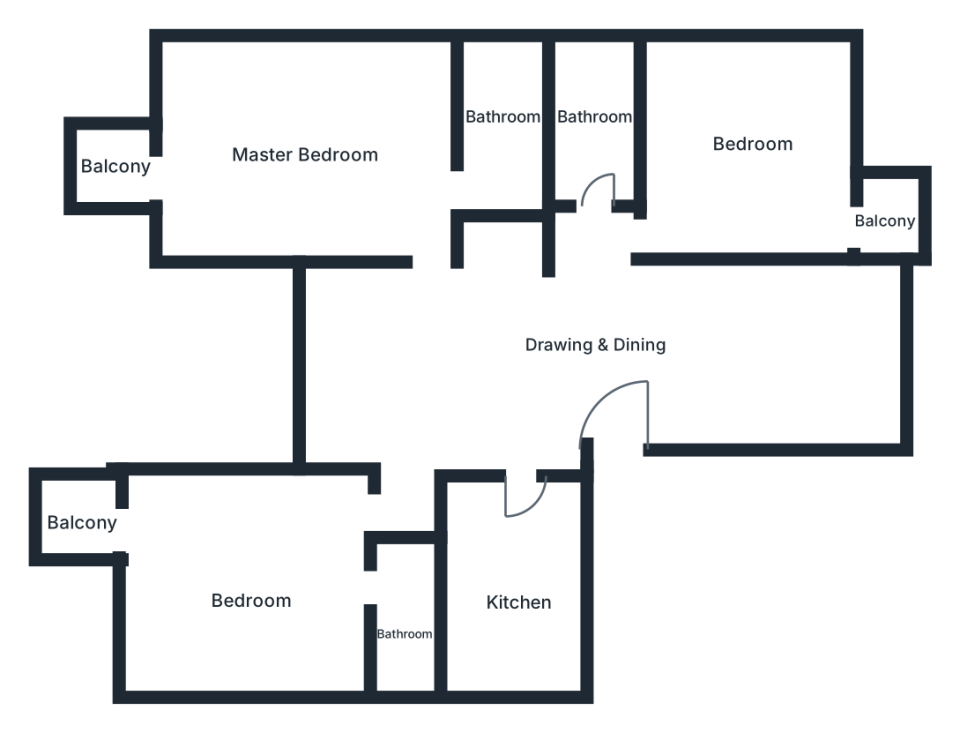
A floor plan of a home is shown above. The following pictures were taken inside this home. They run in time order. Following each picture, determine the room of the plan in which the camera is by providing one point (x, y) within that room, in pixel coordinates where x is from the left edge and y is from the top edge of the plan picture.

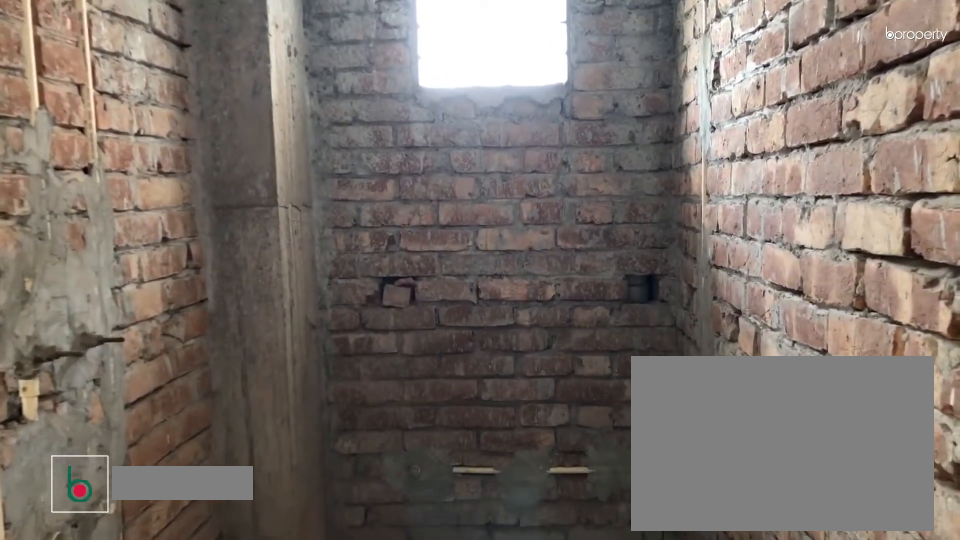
(588, 115)
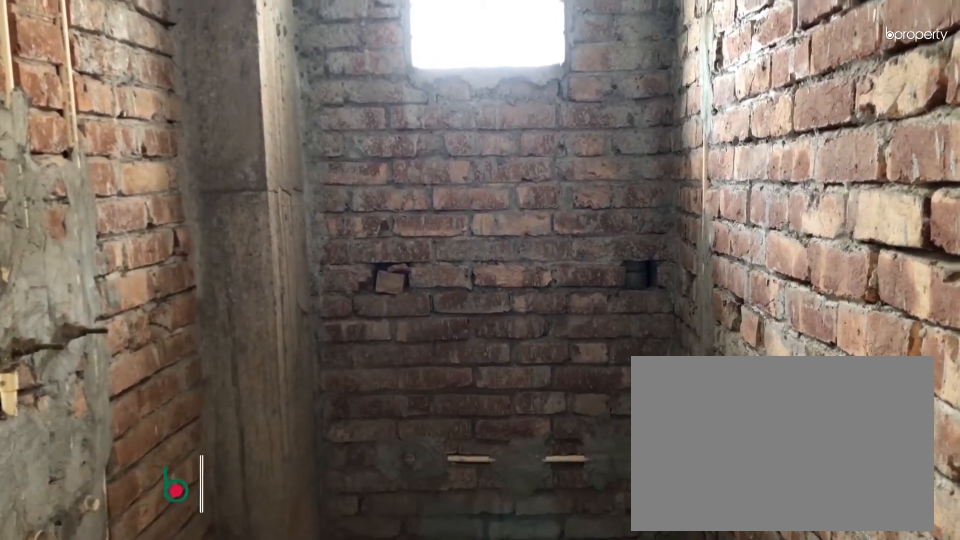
(588, 115)
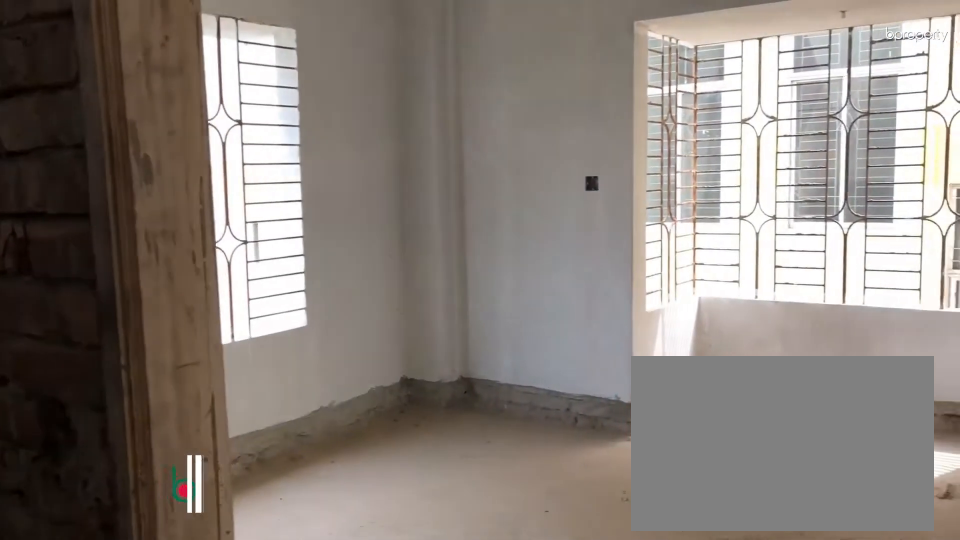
(674, 231)
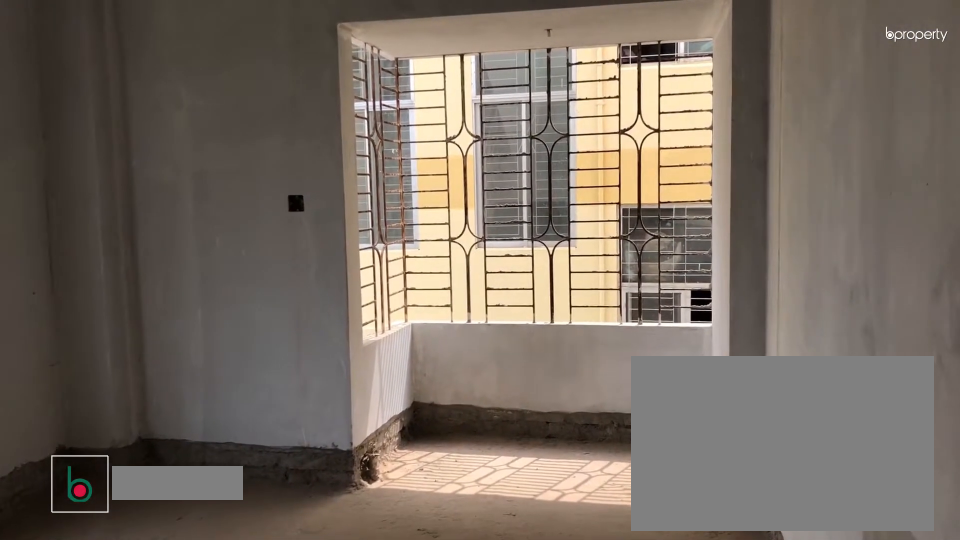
(744, 146)
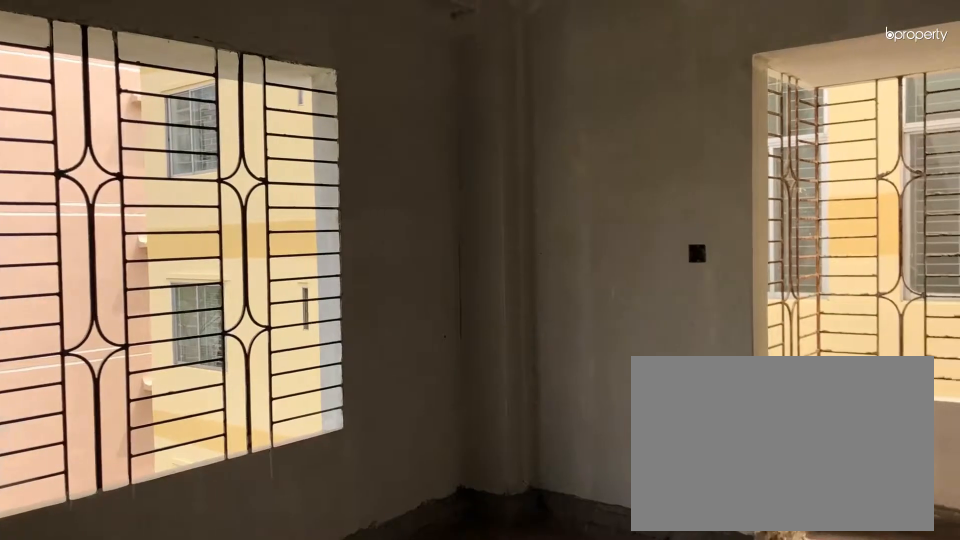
(744, 146)
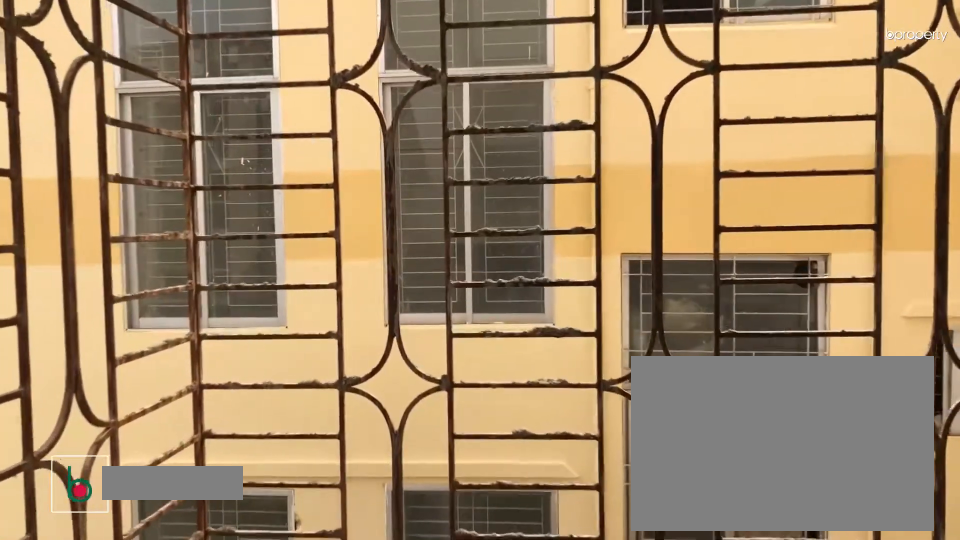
(890, 212)
